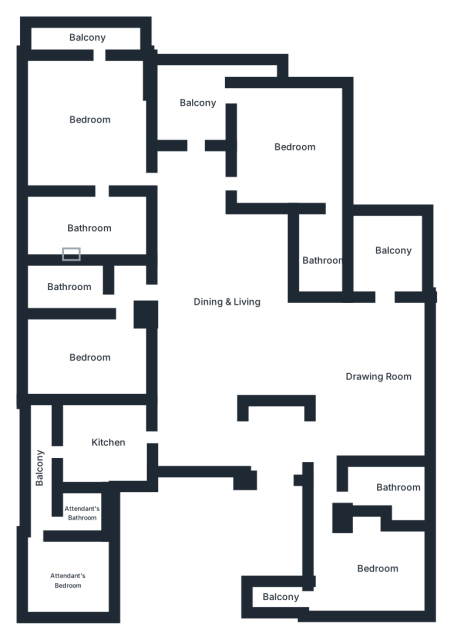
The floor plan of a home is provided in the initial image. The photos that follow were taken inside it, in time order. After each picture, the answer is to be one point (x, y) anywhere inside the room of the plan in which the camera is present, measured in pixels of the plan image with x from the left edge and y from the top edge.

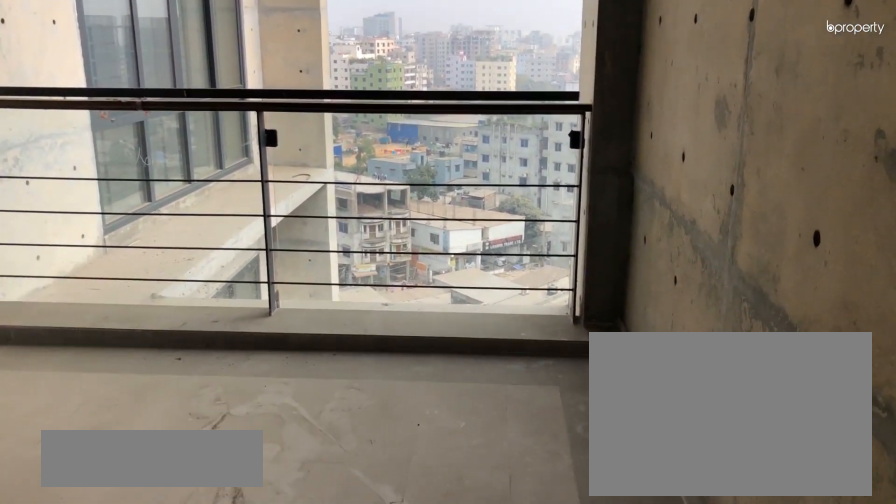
(386, 251)
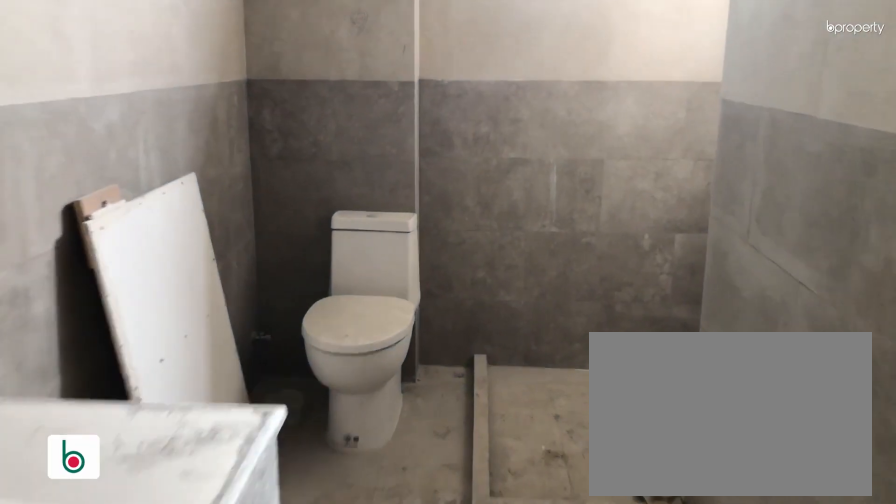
(358, 487)
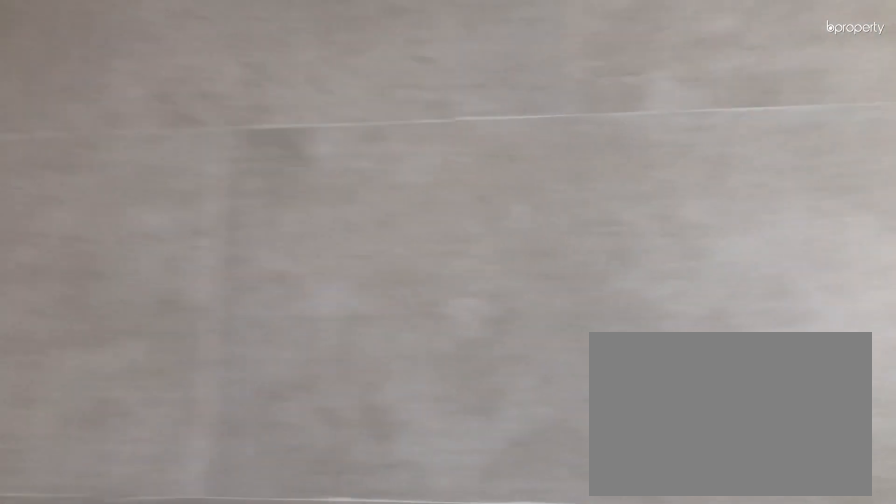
(397, 489)
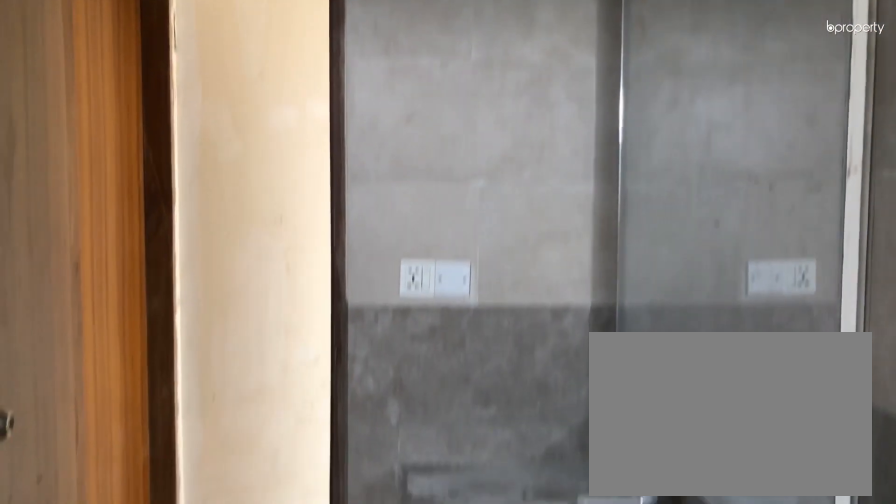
(397, 489)
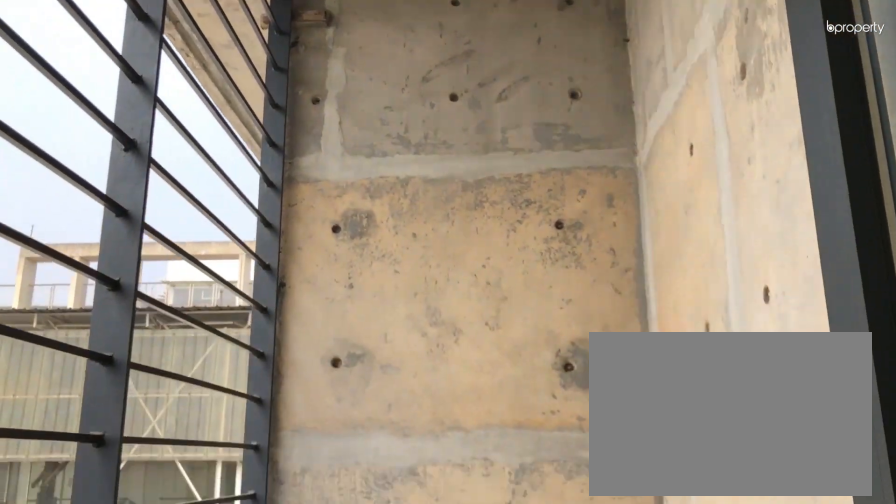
(270, 592)
